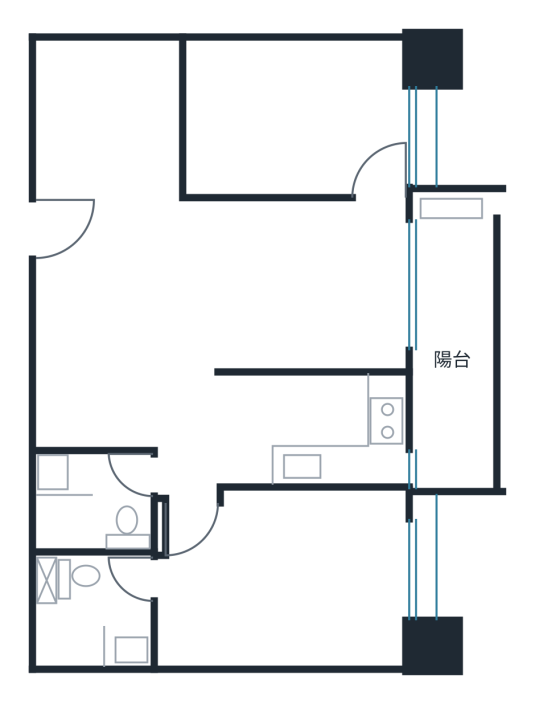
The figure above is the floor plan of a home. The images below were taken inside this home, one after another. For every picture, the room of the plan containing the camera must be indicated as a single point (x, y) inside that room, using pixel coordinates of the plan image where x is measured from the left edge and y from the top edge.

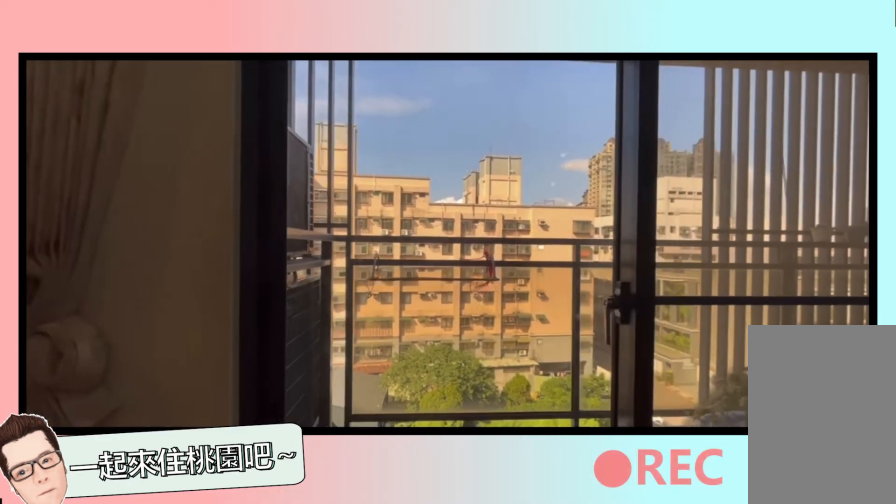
(216, 283)
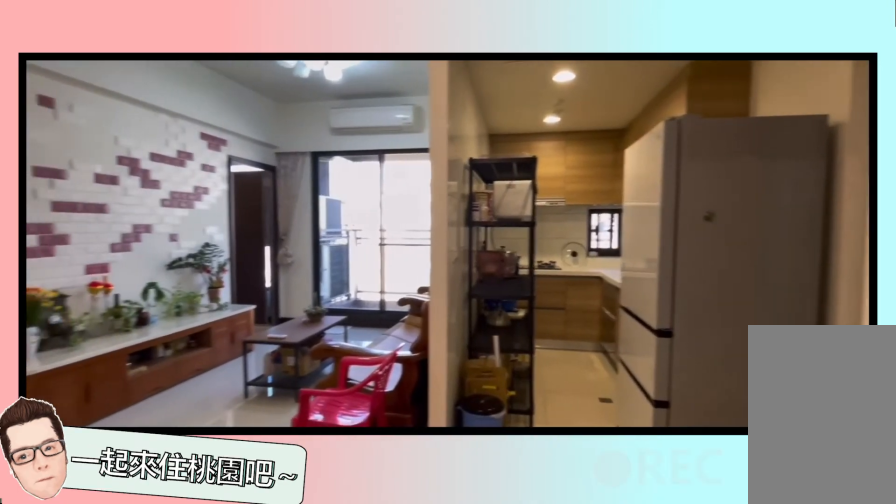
(126, 350)
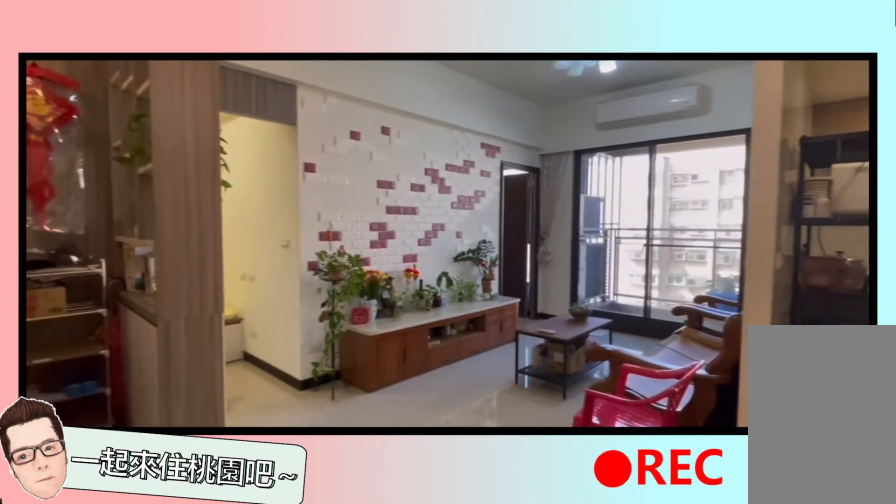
(126, 350)
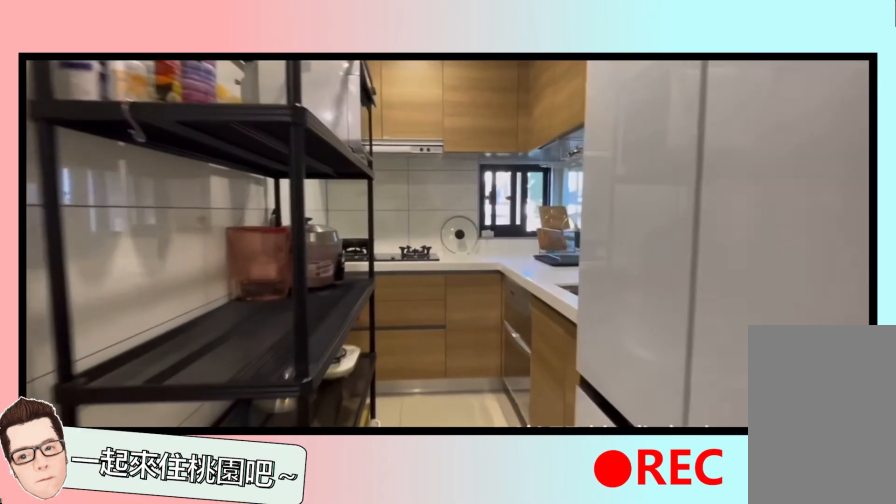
(277, 427)
